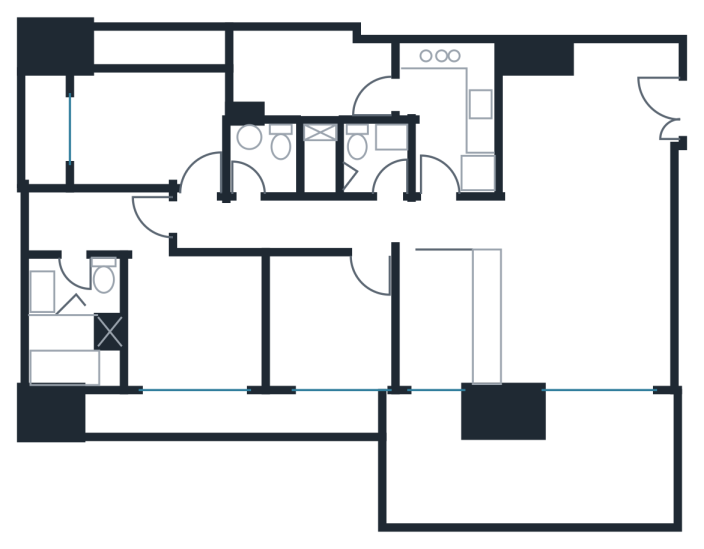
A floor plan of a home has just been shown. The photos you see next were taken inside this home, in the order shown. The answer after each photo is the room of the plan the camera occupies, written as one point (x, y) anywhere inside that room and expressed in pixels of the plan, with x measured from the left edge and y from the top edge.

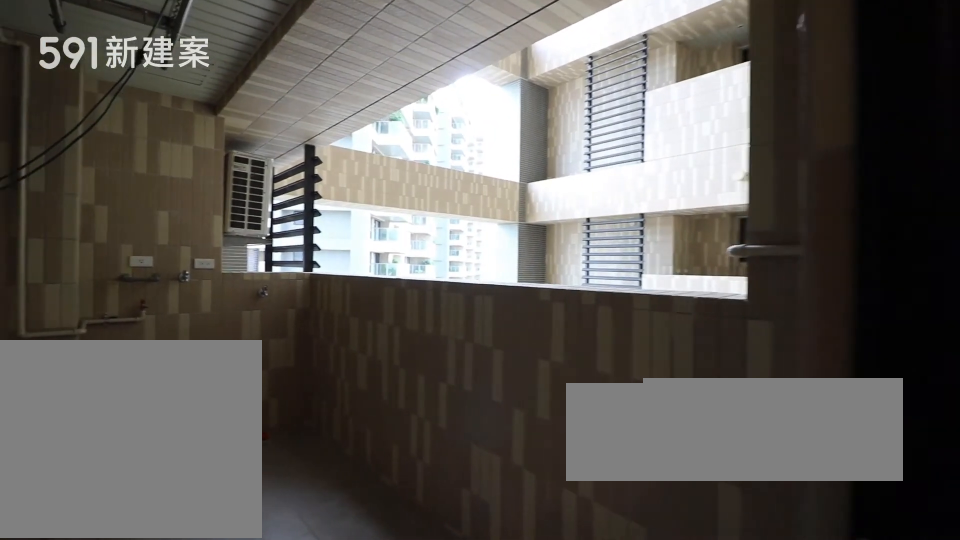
(306, 72)
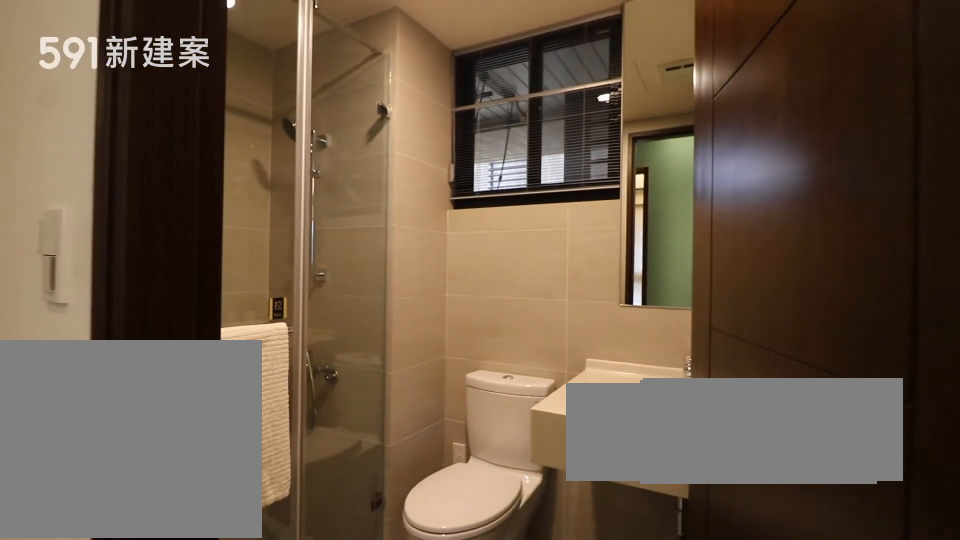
(351, 155)
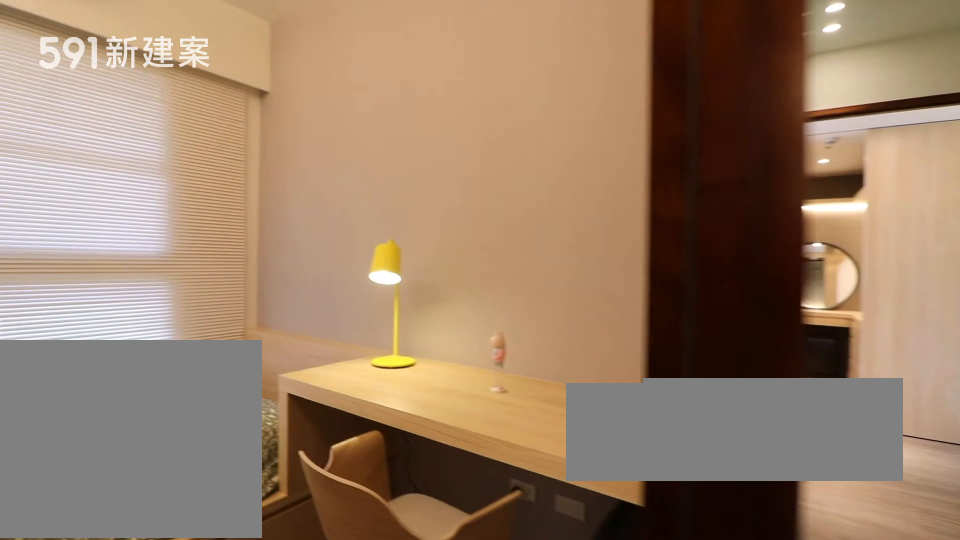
(327, 325)
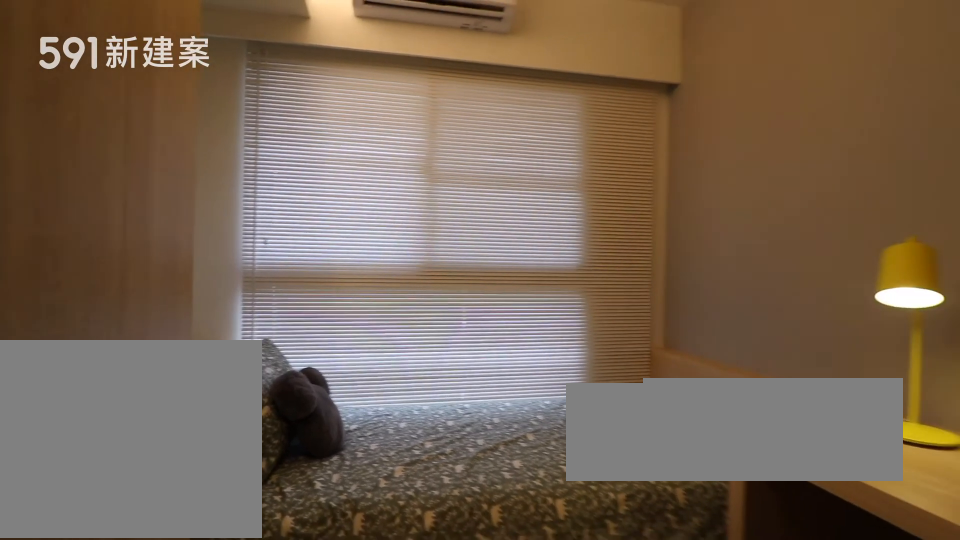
(327, 325)
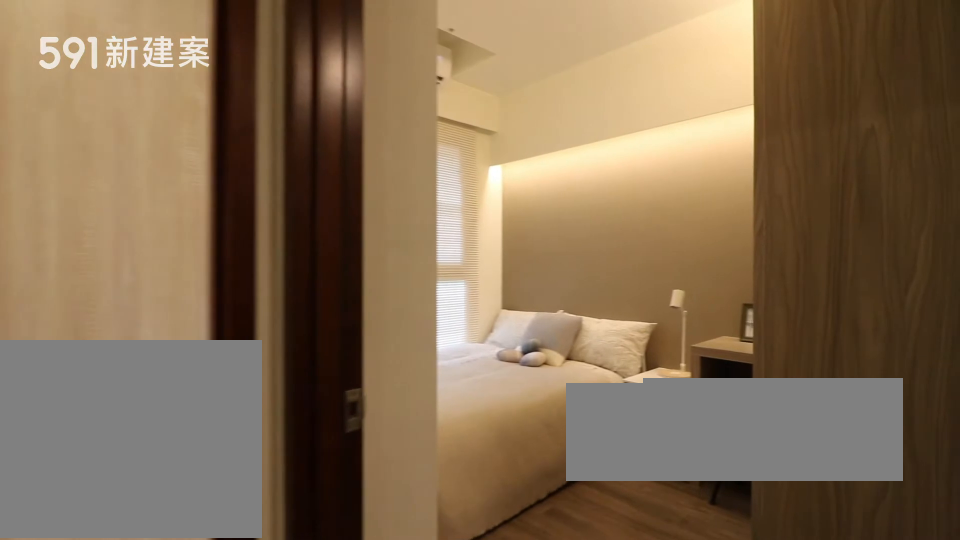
(144, 128)
